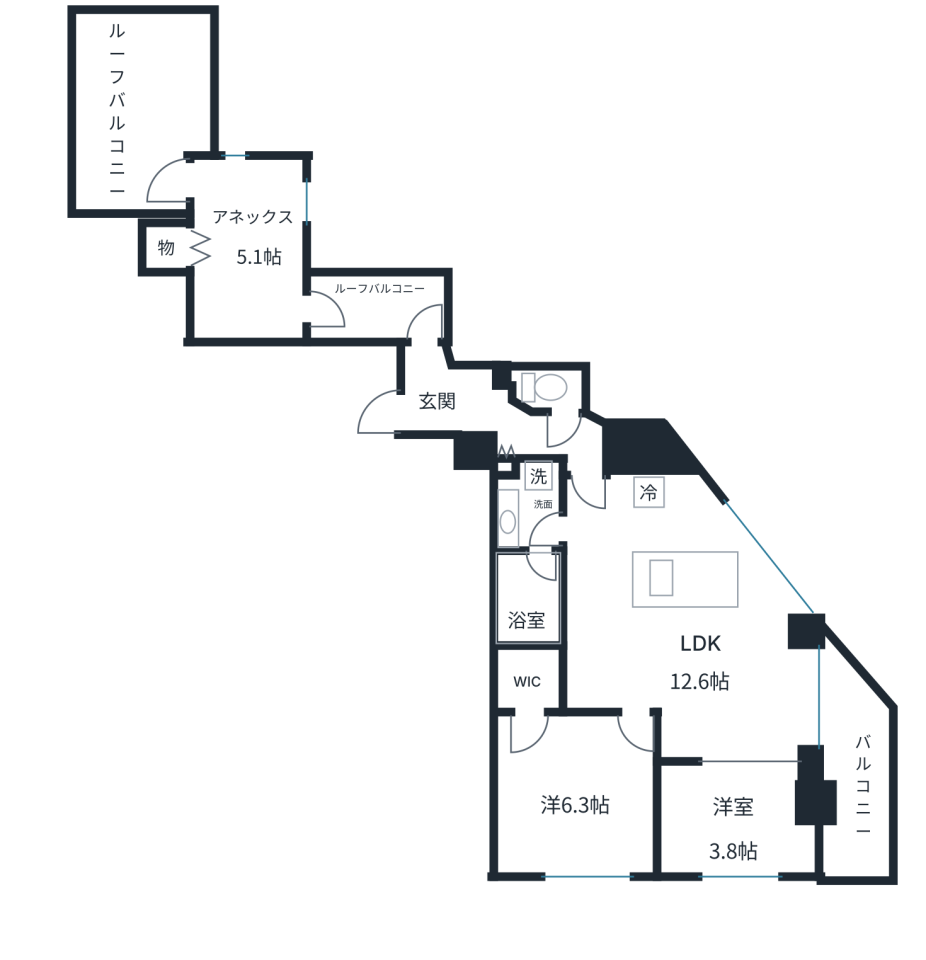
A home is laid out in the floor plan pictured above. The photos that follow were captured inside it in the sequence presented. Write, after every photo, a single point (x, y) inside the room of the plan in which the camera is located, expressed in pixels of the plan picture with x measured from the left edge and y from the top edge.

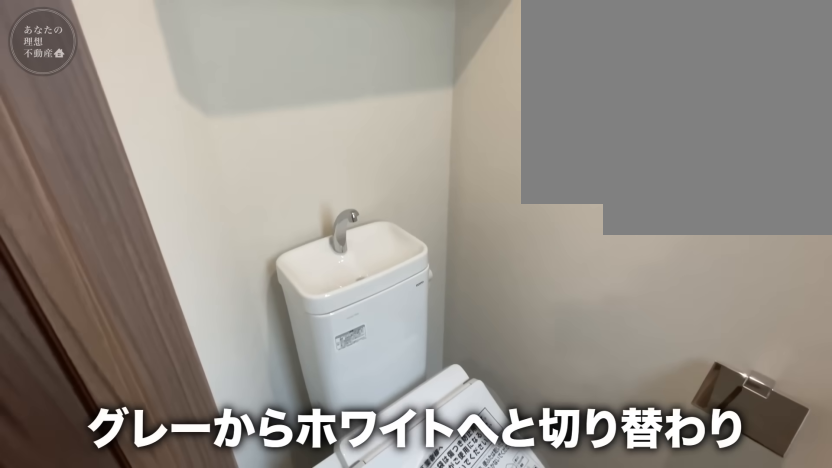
(500, 429)
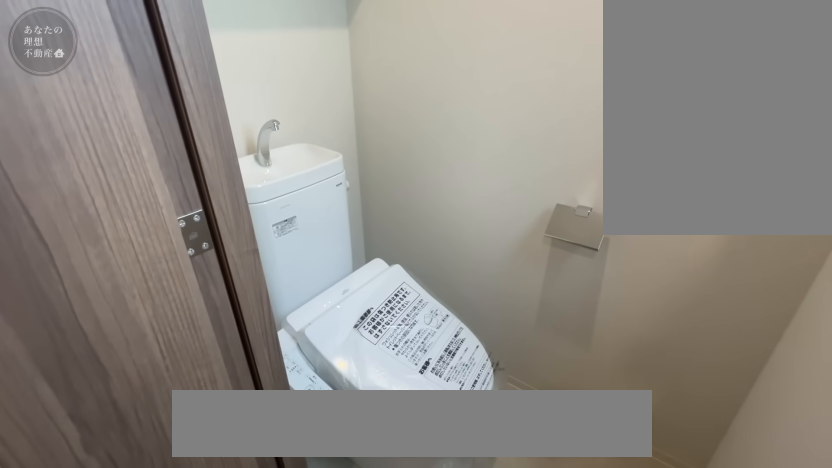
(500, 429)
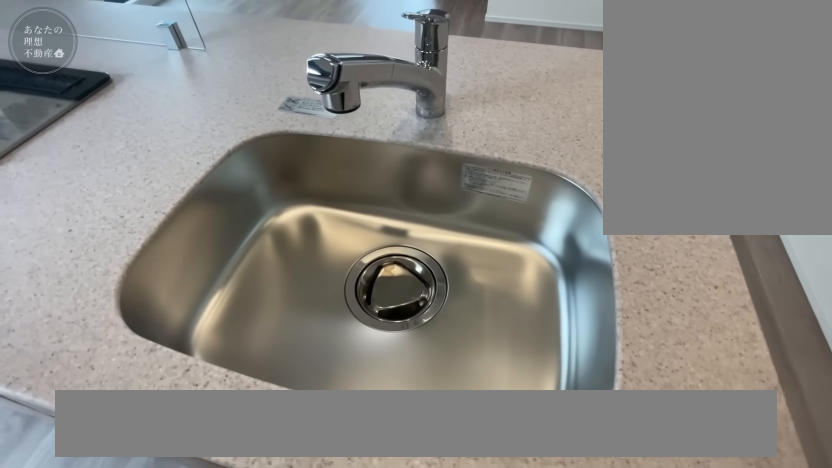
(678, 508)
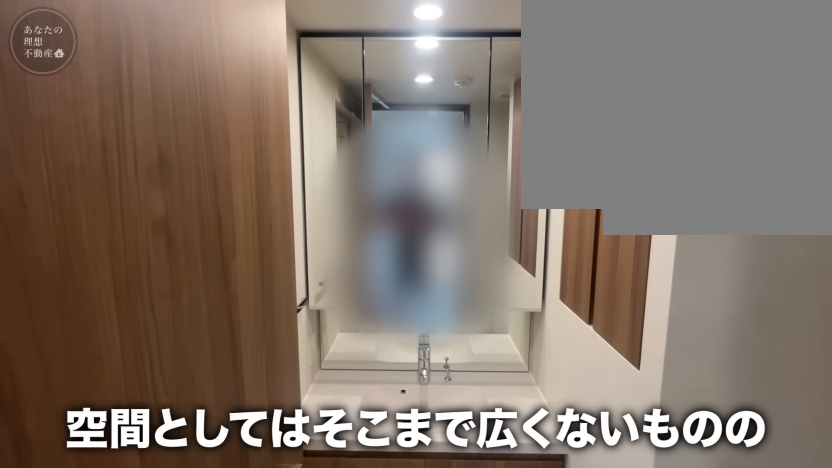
(536, 509)
